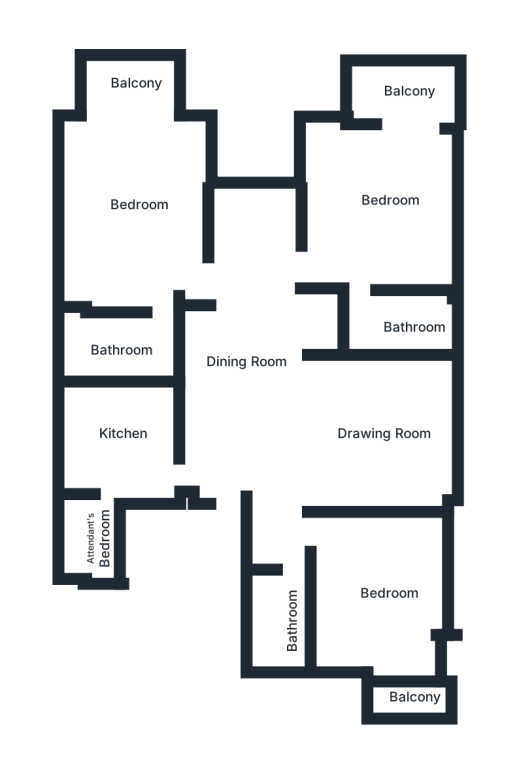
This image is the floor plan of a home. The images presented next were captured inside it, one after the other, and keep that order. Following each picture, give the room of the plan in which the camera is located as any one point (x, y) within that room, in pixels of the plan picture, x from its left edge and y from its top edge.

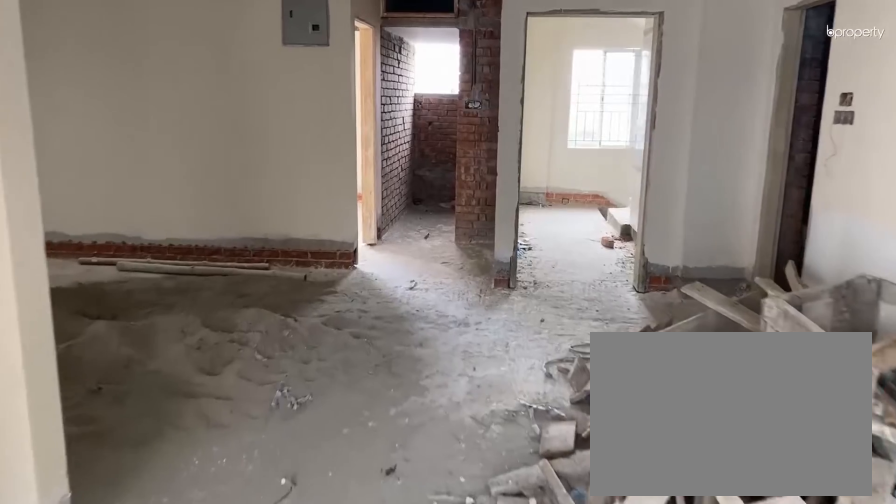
(261, 385)
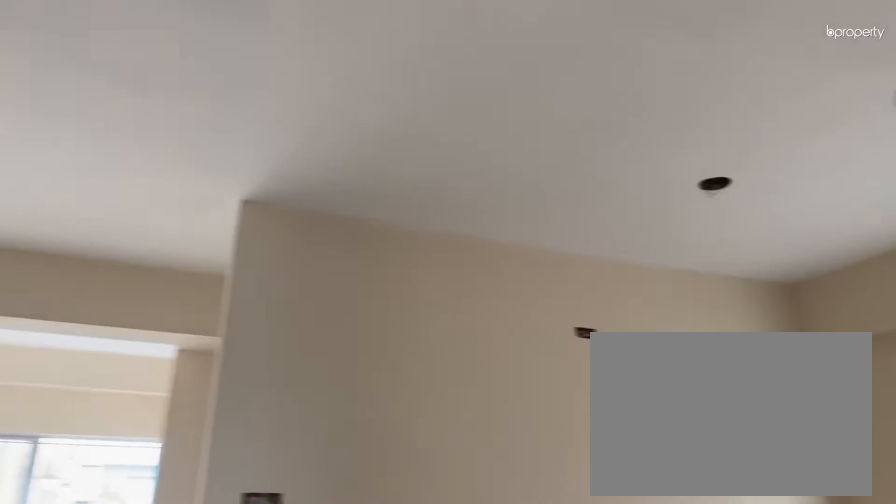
(369, 433)
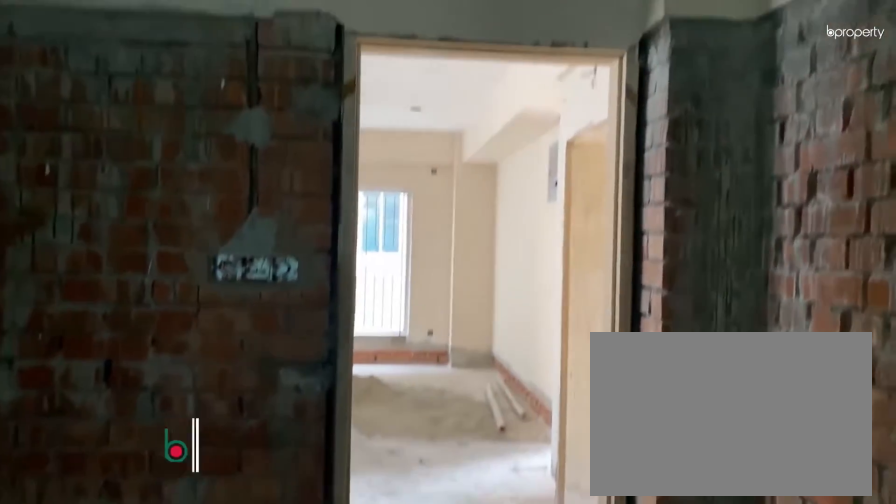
(117, 432)
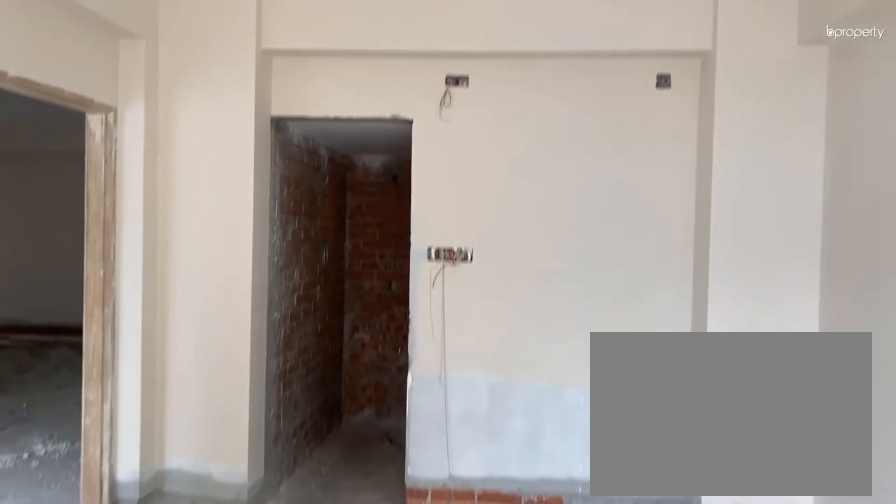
(134, 184)
